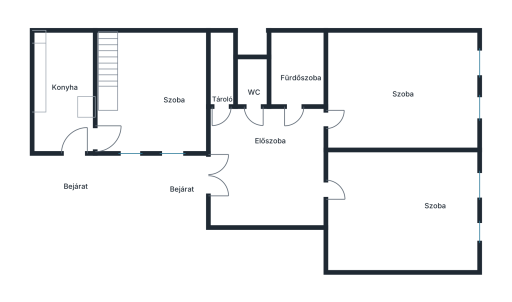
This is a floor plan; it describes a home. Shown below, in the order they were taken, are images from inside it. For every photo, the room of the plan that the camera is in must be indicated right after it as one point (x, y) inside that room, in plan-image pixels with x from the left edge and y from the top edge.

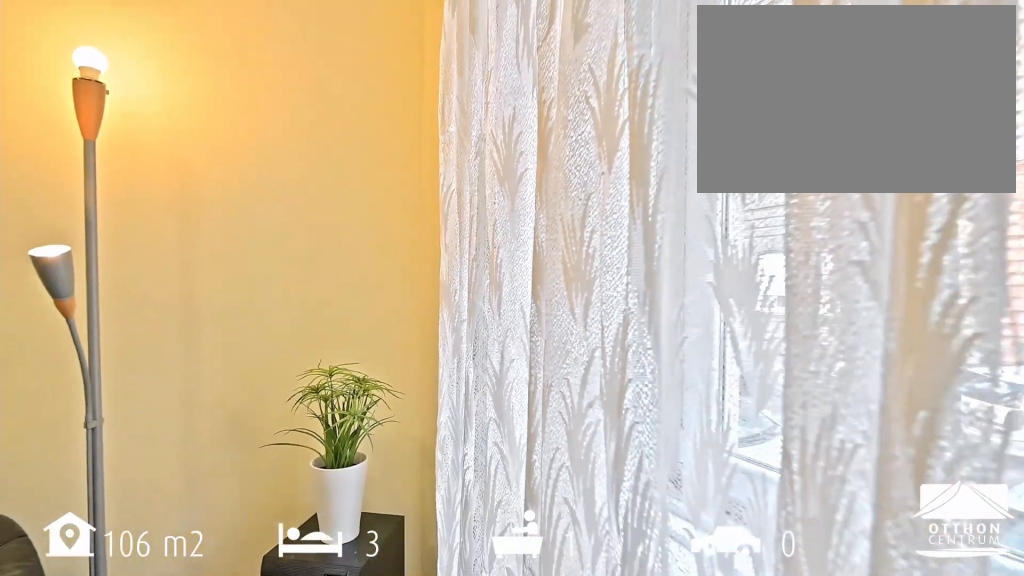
(405, 93)
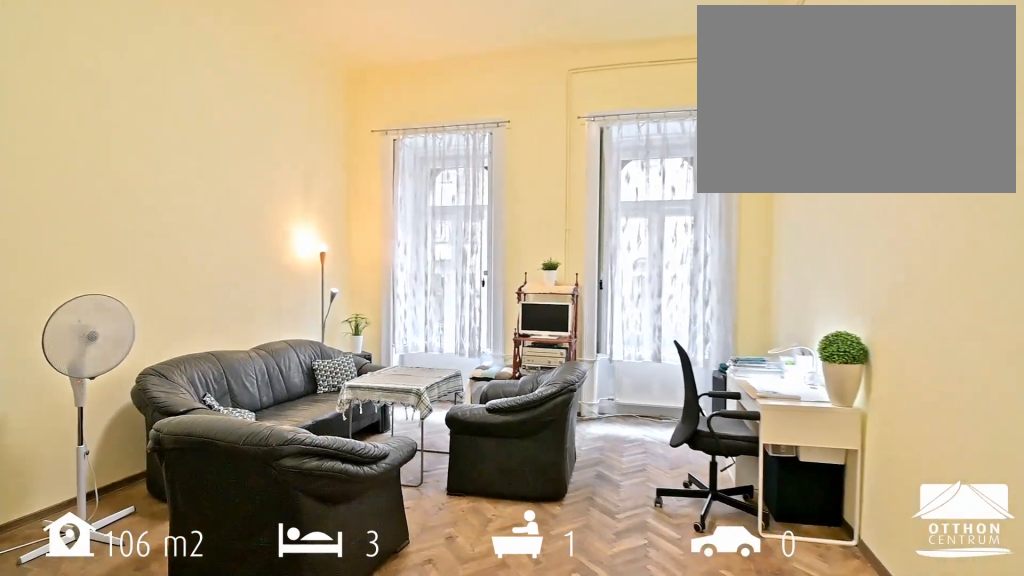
(405, 93)
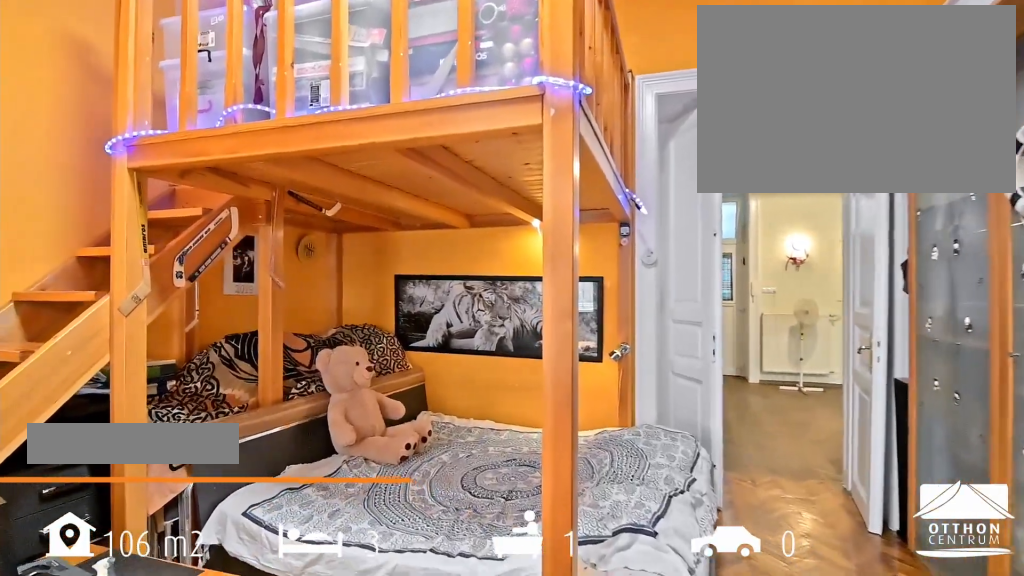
(405, 214)
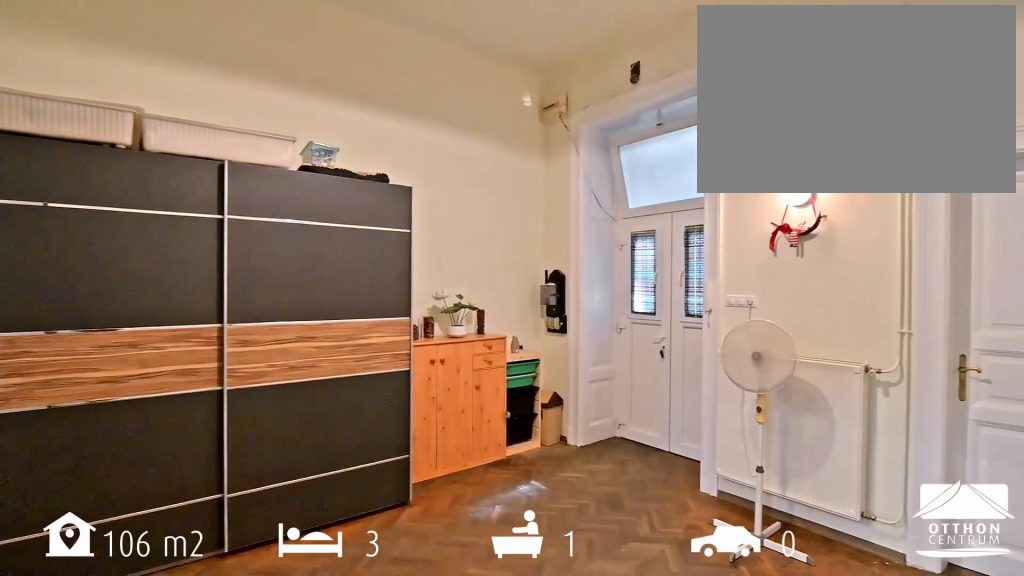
(268, 170)
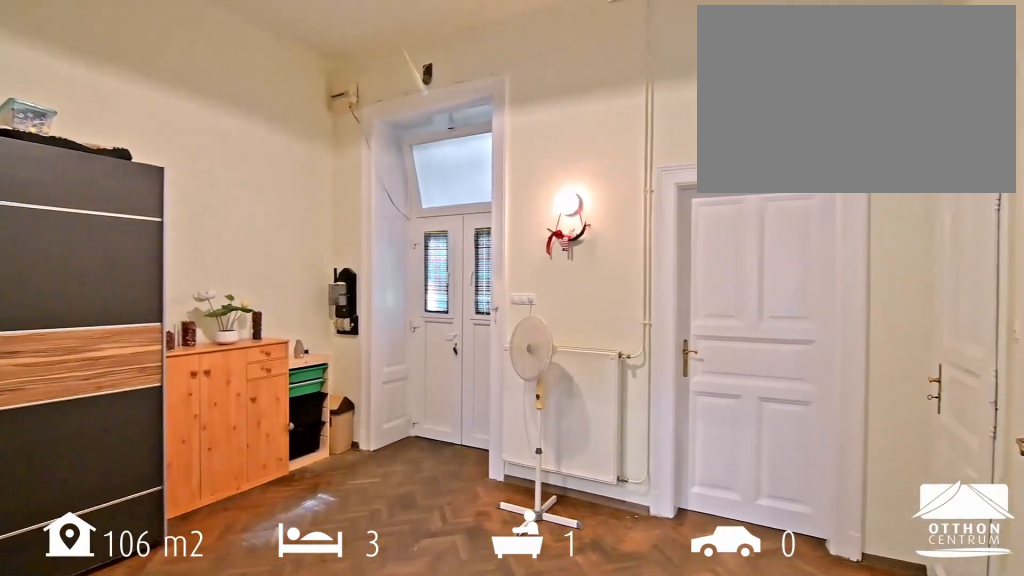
(268, 170)
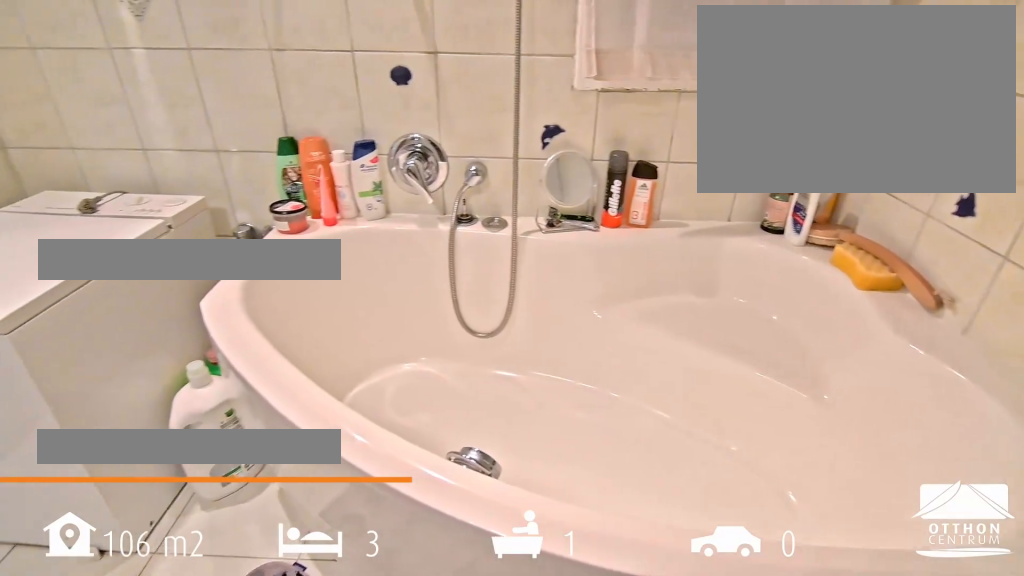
(298, 71)
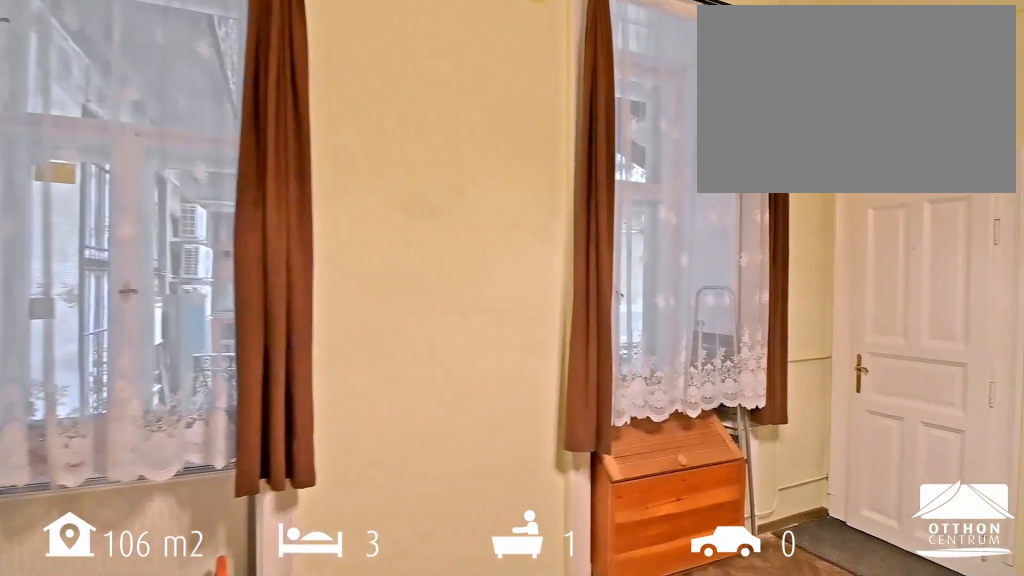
(152, 93)
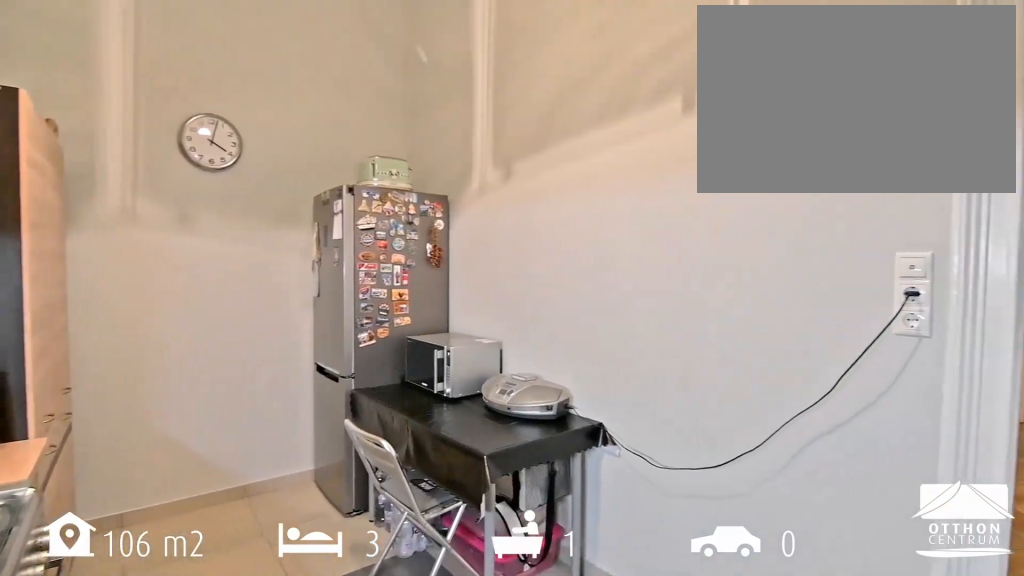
(64, 93)
